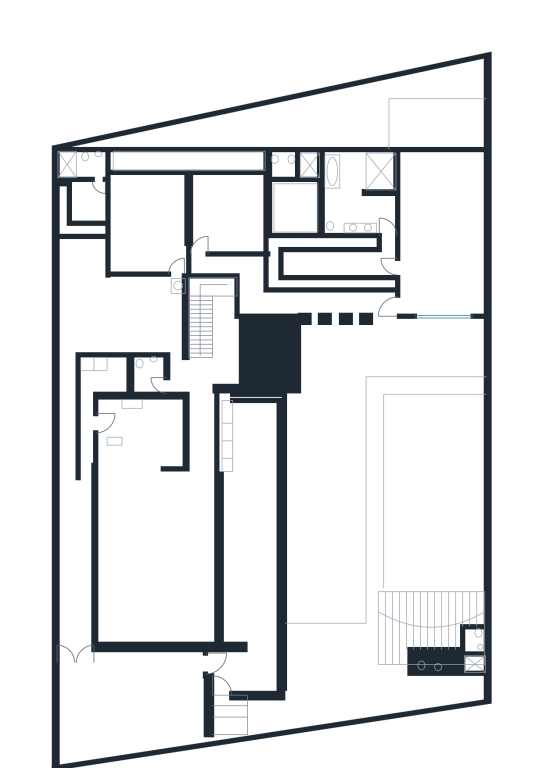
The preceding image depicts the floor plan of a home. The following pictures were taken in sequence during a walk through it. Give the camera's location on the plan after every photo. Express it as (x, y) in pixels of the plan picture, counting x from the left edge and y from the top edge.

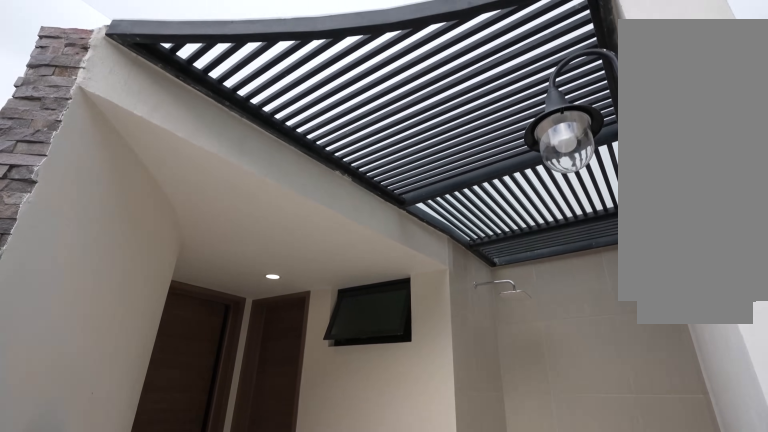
(368, 601)
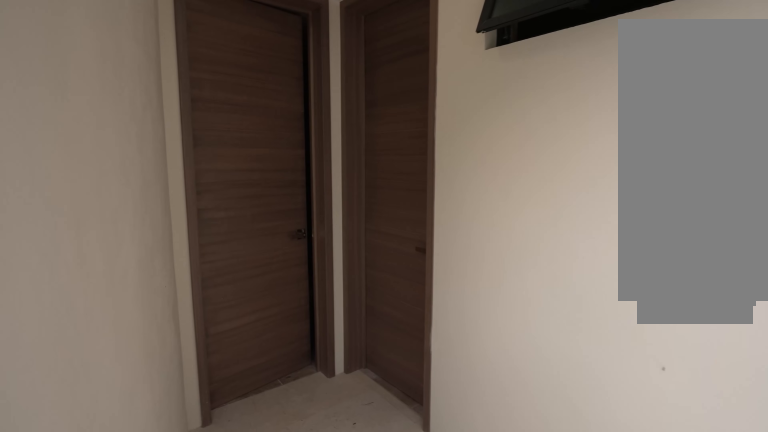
(375, 609)
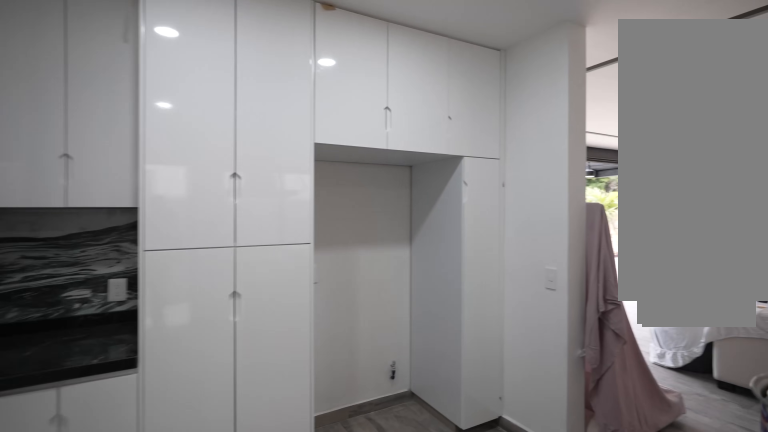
(116, 425)
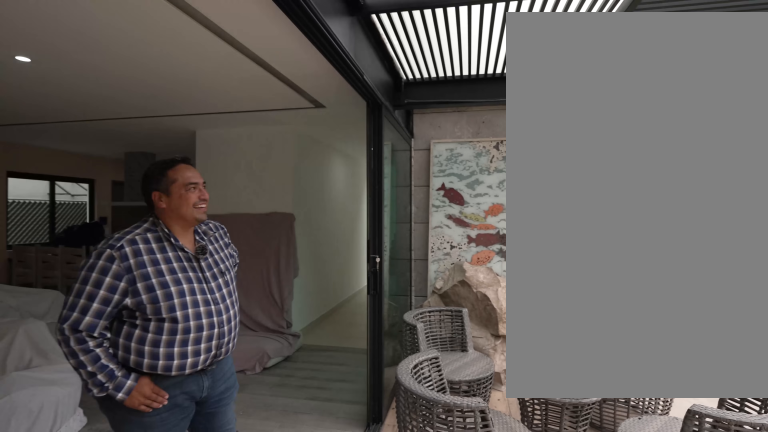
(244, 493)
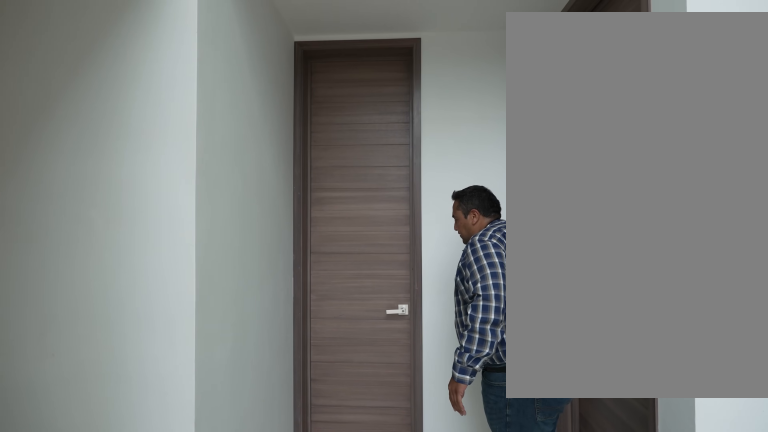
(176, 356)
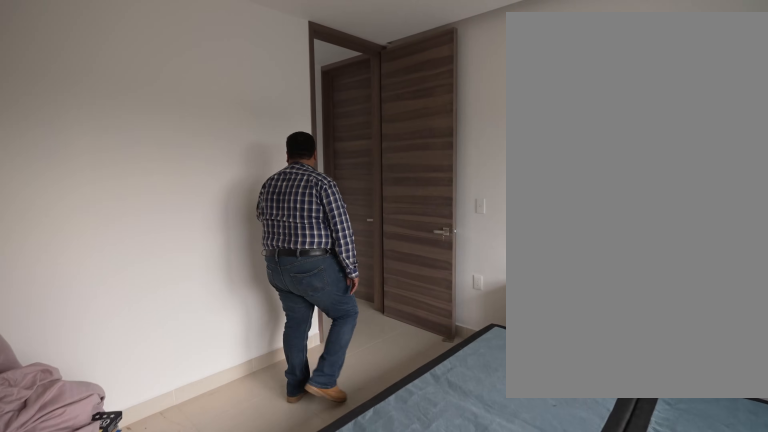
(233, 209)
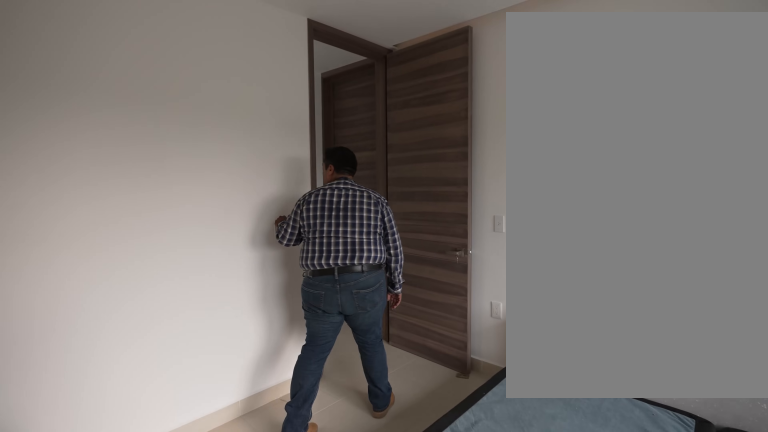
(232, 209)
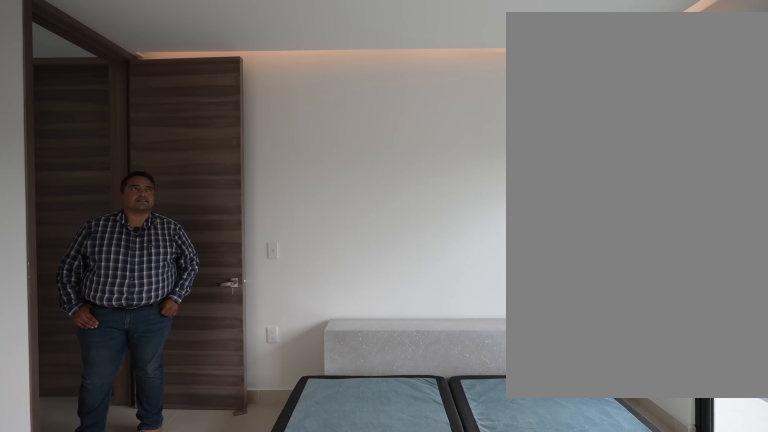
(237, 229)
